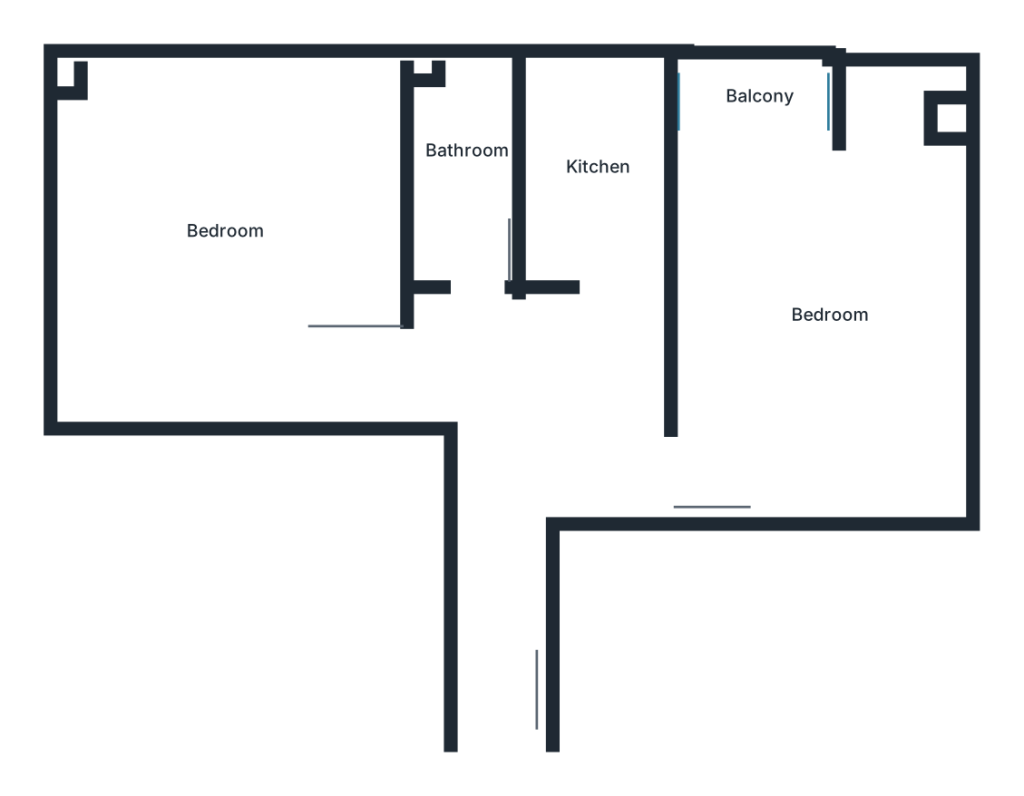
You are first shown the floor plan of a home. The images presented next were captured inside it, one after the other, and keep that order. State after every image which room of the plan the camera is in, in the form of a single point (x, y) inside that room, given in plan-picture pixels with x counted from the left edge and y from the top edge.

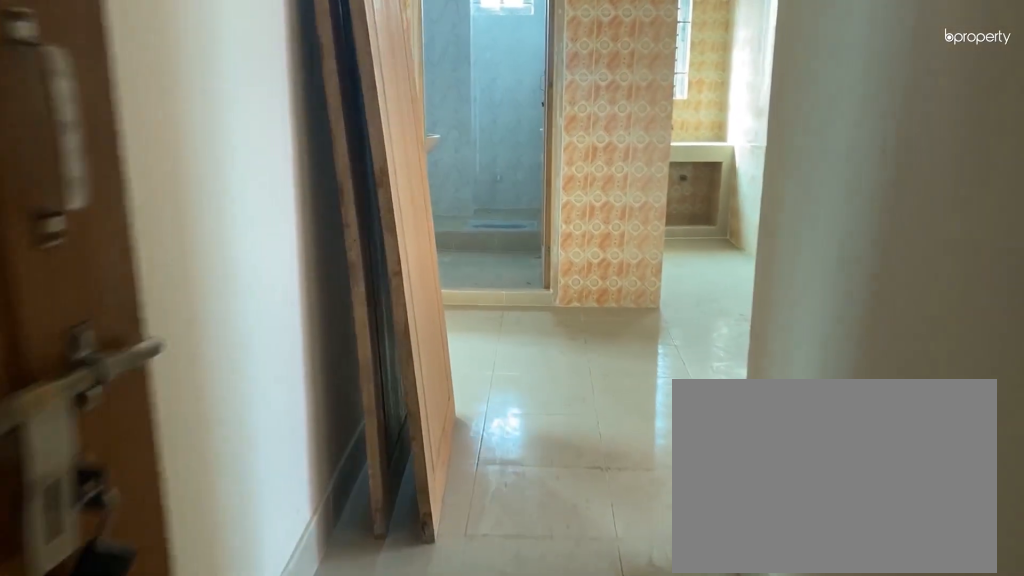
(506, 660)
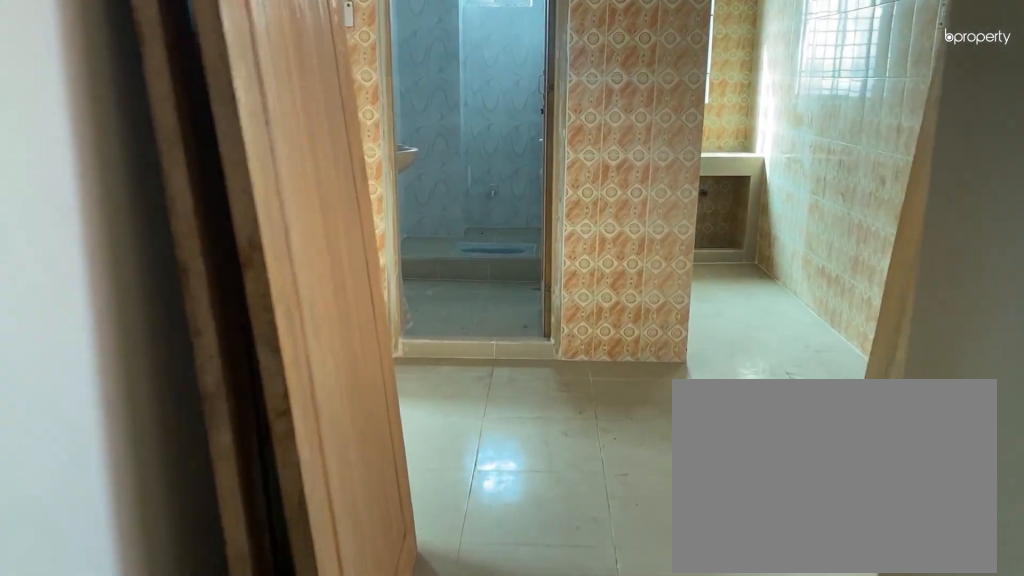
(506, 660)
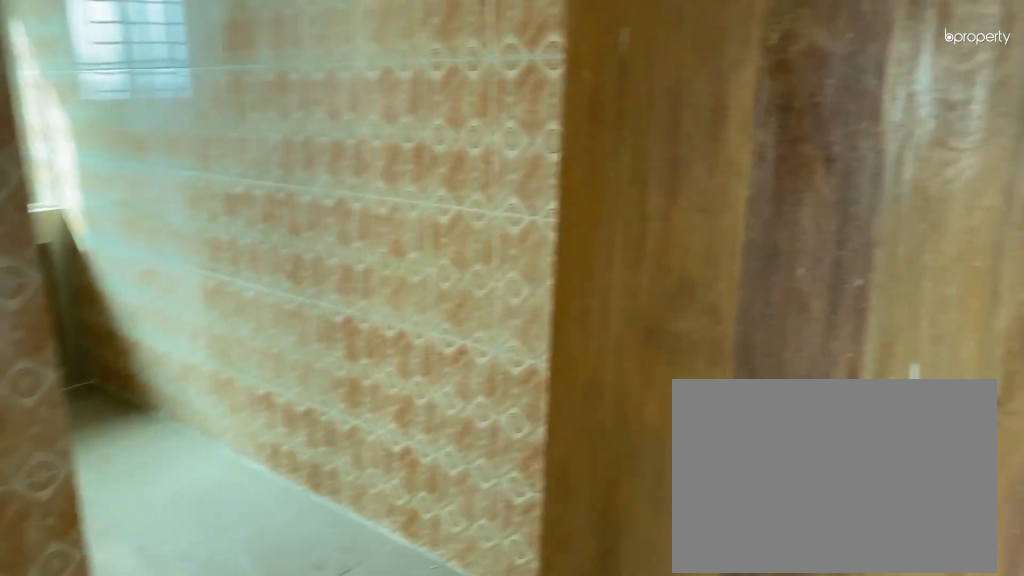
(539, 407)
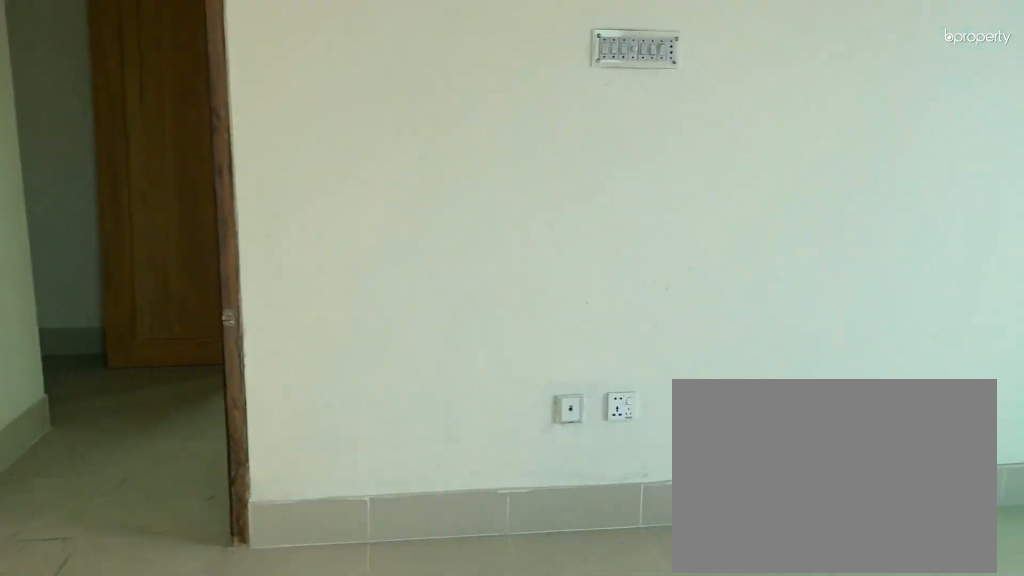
(825, 302)
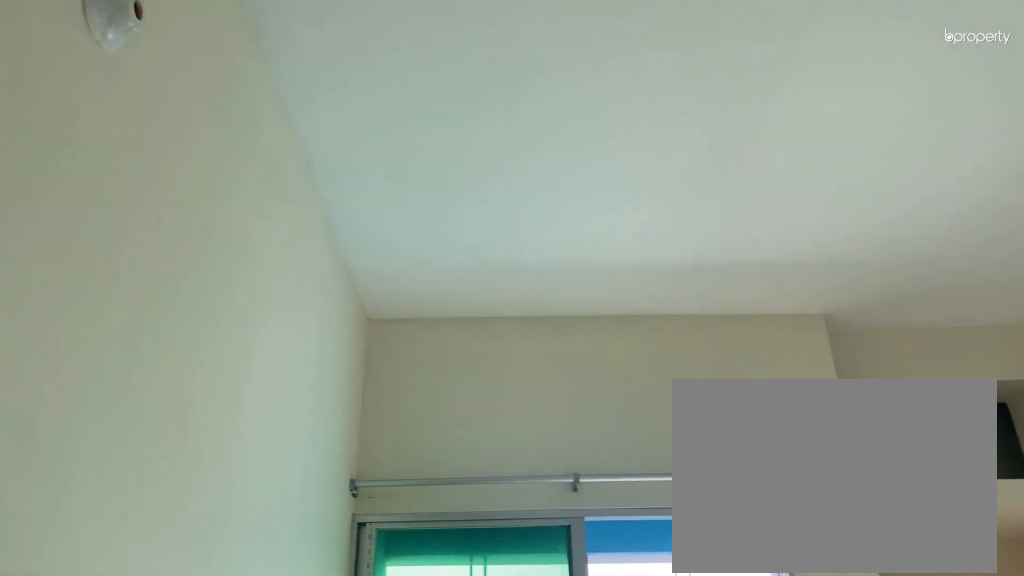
(825, 302)
